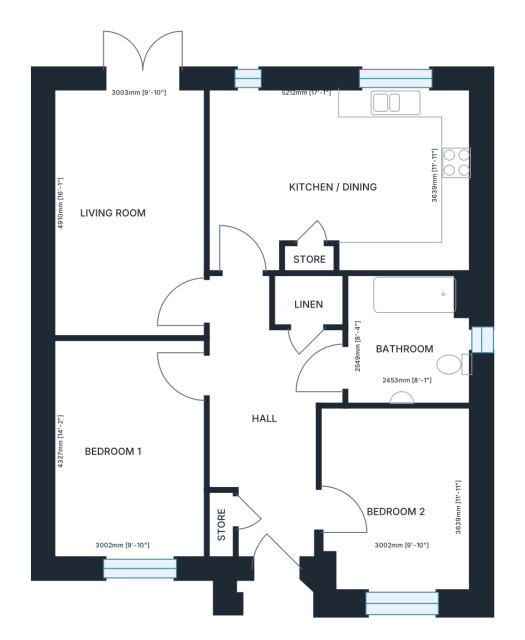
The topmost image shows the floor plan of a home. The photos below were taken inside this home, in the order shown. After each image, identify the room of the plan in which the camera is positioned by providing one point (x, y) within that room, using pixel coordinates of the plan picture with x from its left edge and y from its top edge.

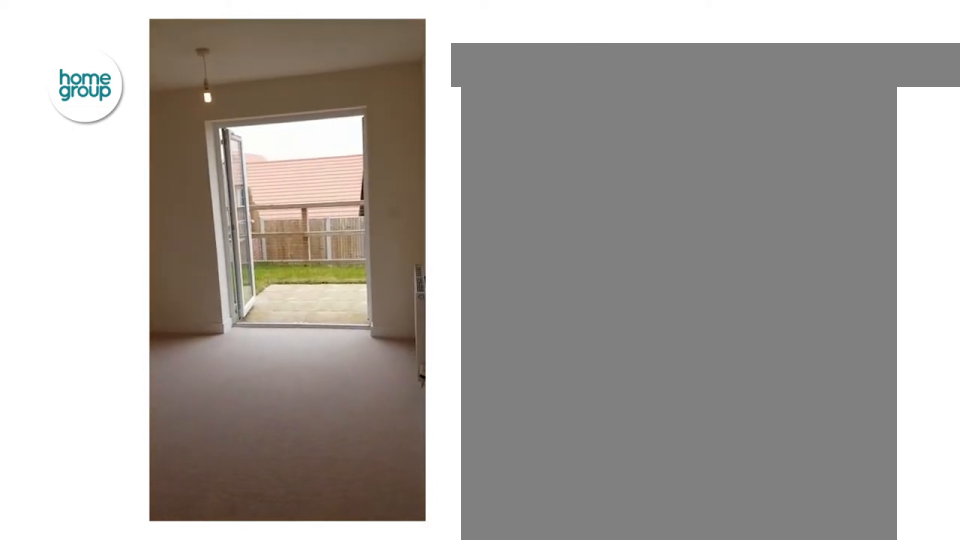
(129, 212)
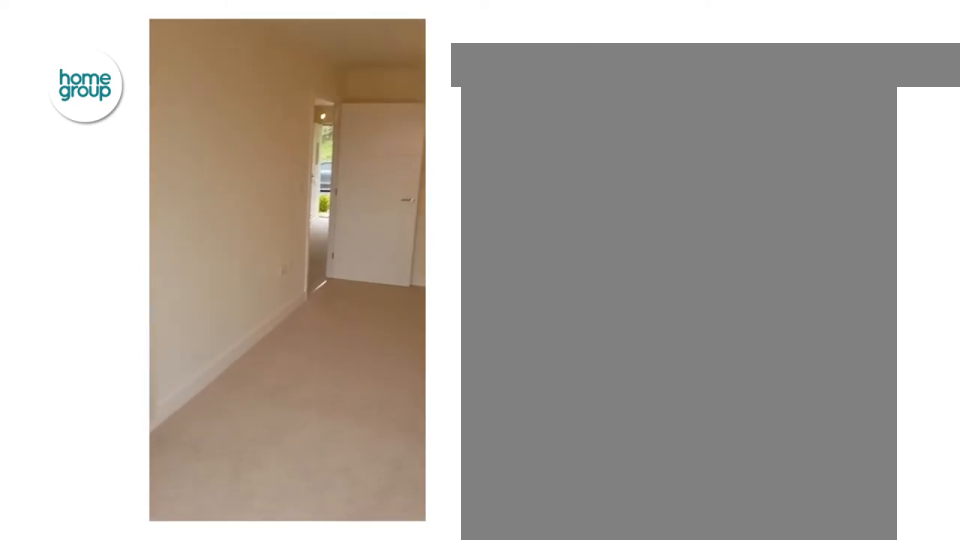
(129, 212)
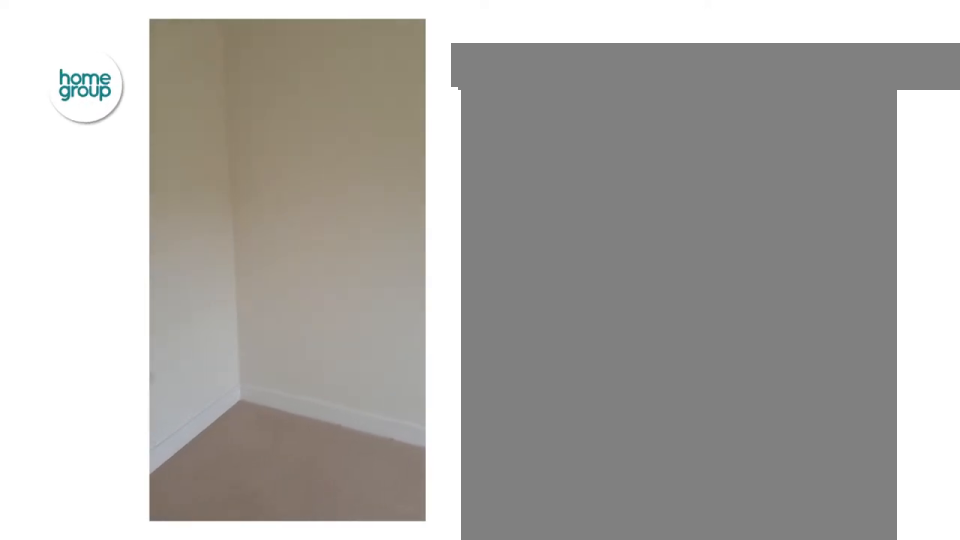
(398, 499)
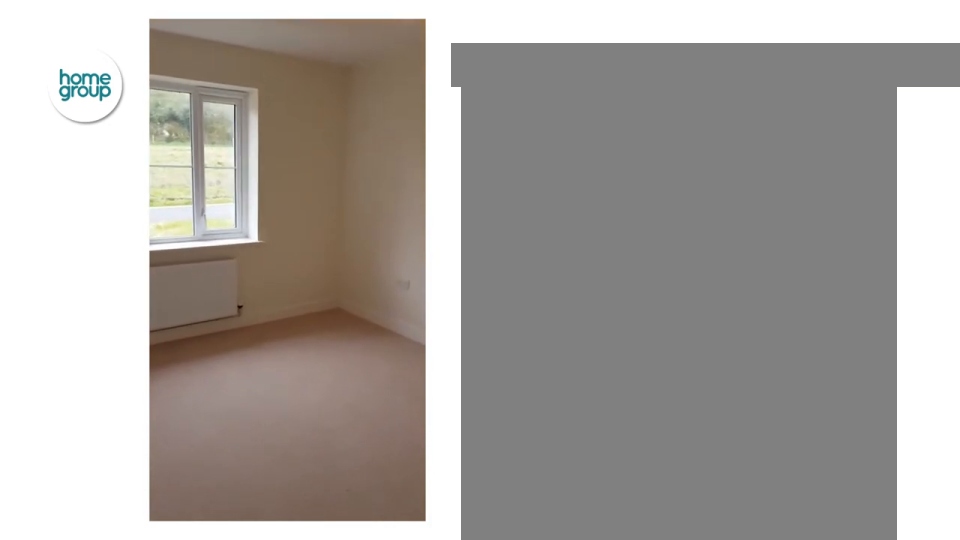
(129, 448)
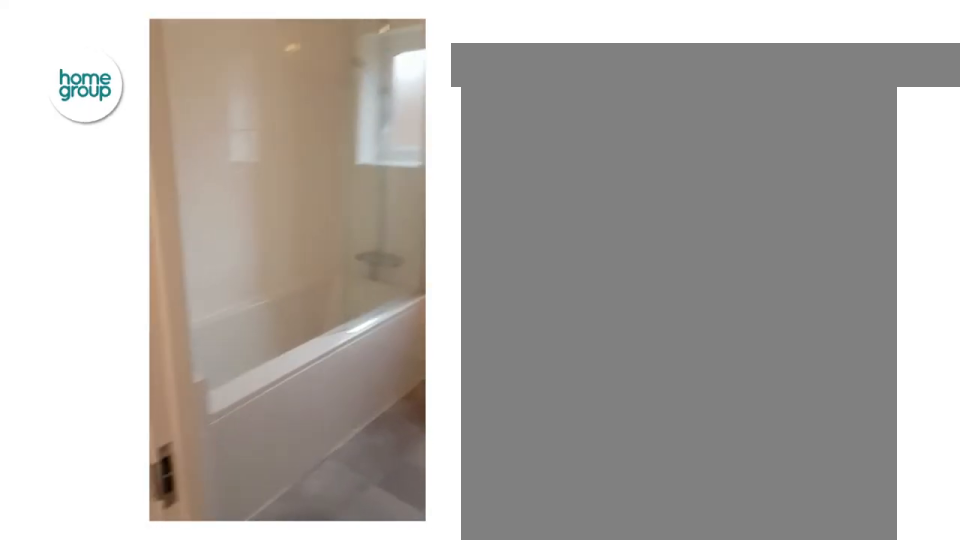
(408, 340)
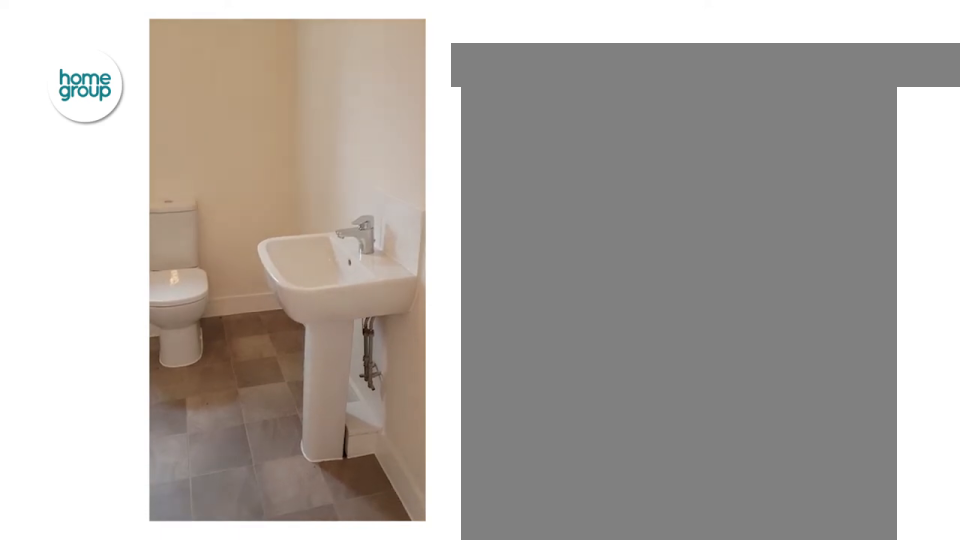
(408, 340)
